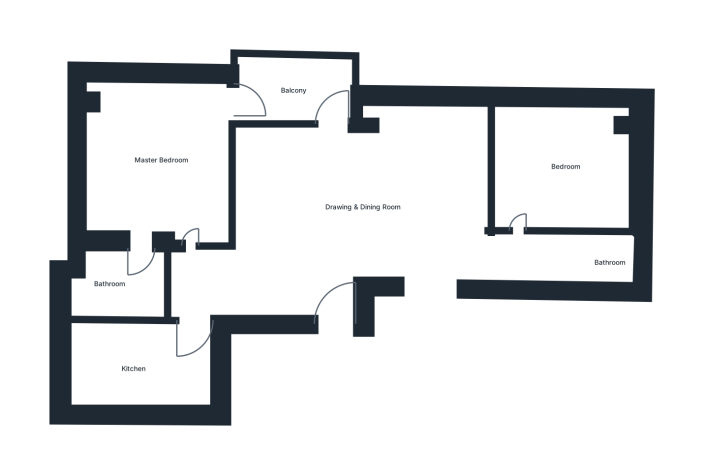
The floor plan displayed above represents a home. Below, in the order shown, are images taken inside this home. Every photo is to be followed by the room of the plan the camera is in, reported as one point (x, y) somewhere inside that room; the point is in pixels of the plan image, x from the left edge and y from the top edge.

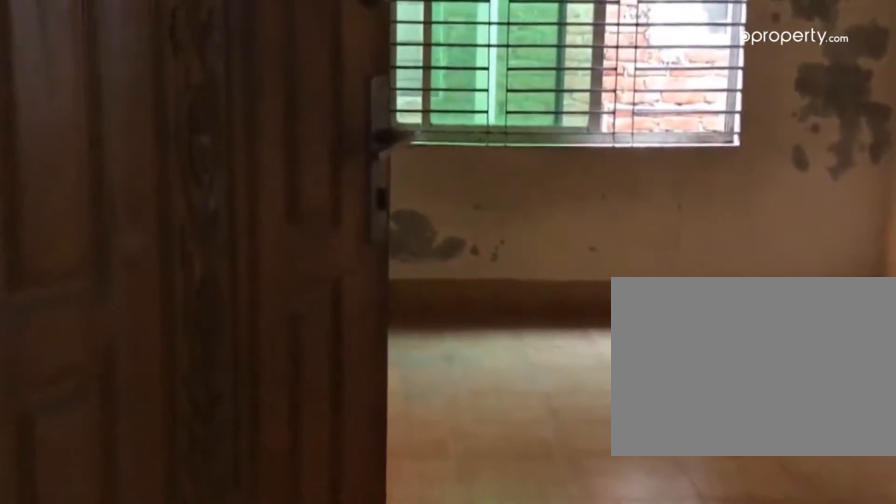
(433, 255)
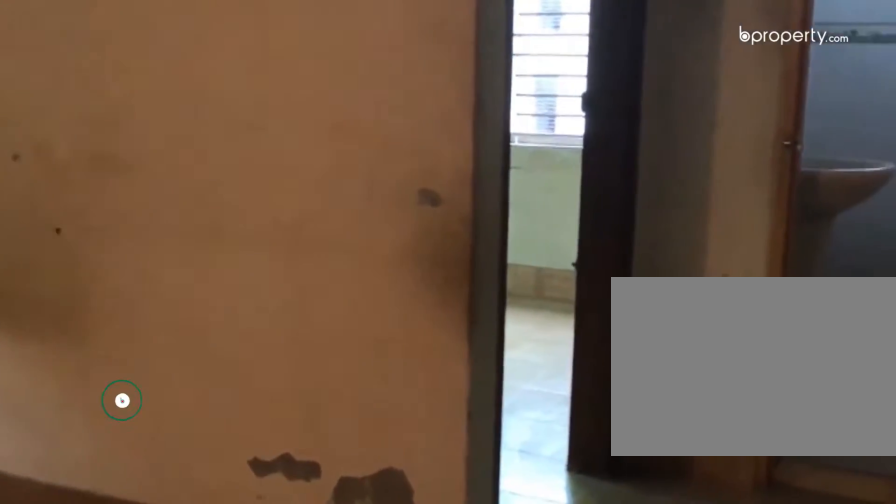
(433, 255)
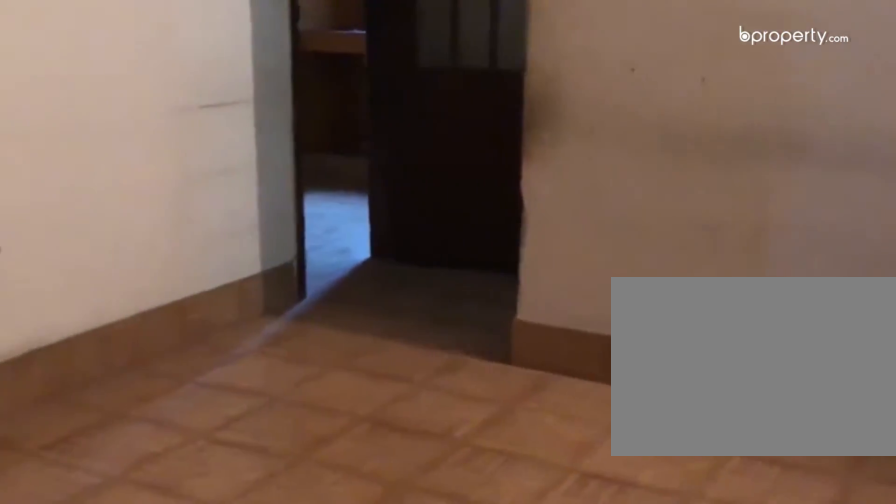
(345, 213)
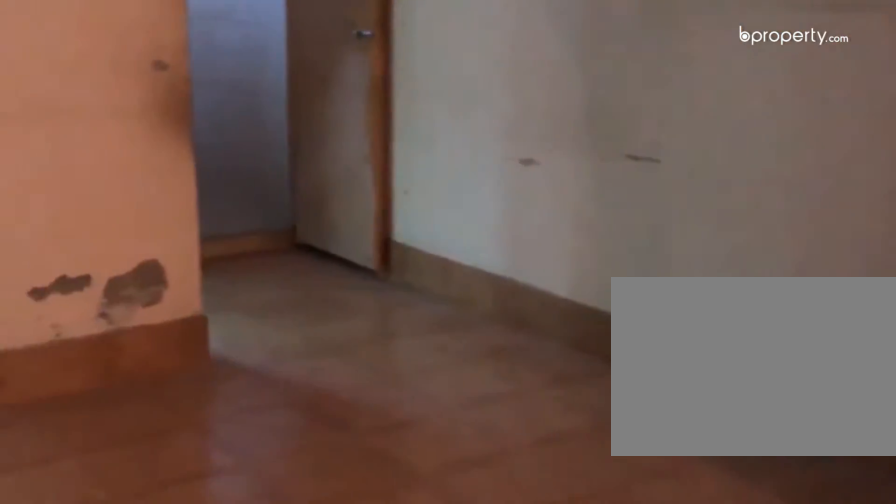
(339, 214)
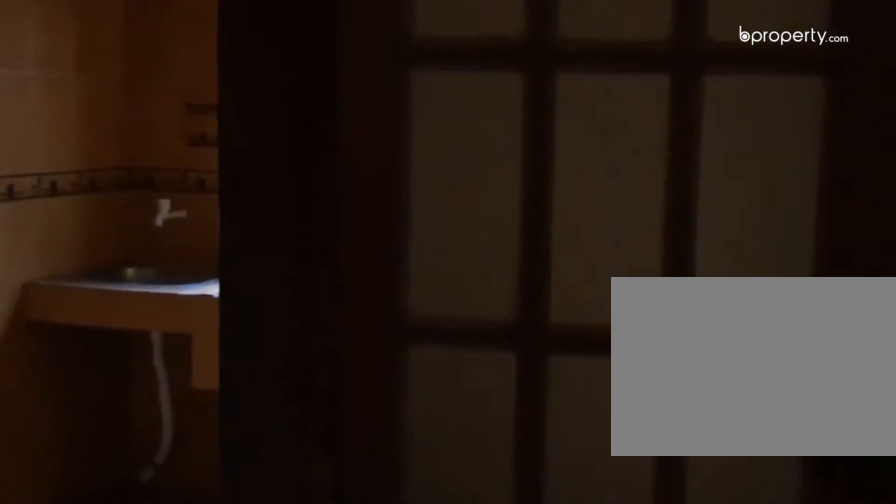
(194, 308)
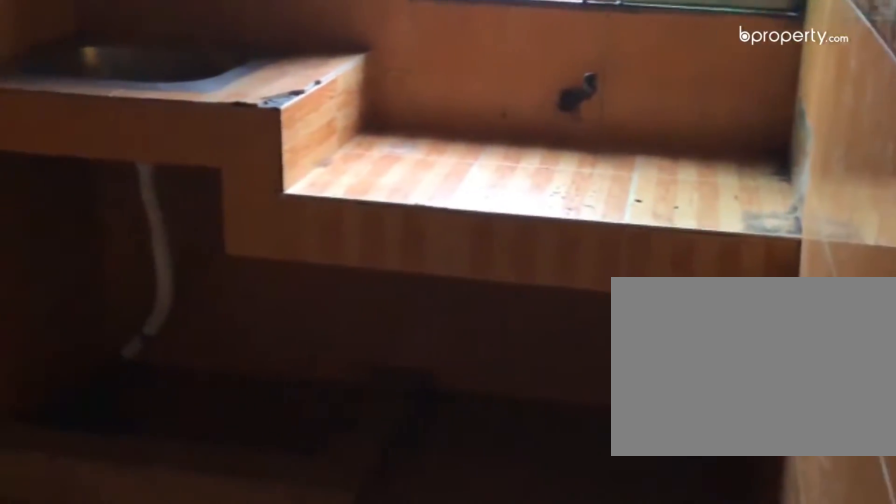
(150, 365)
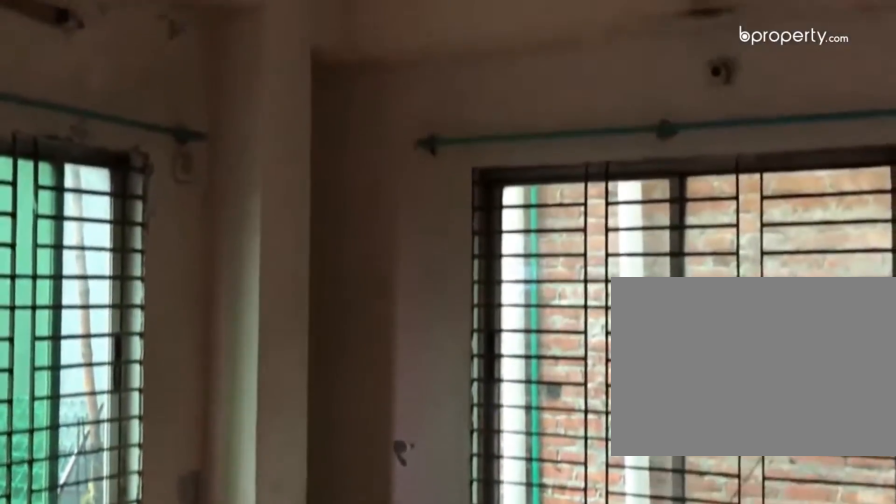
(156, 164)
